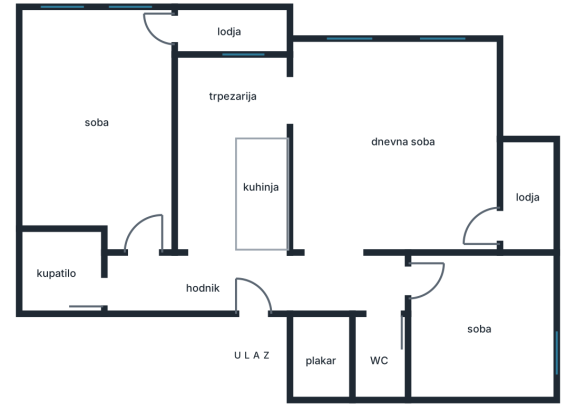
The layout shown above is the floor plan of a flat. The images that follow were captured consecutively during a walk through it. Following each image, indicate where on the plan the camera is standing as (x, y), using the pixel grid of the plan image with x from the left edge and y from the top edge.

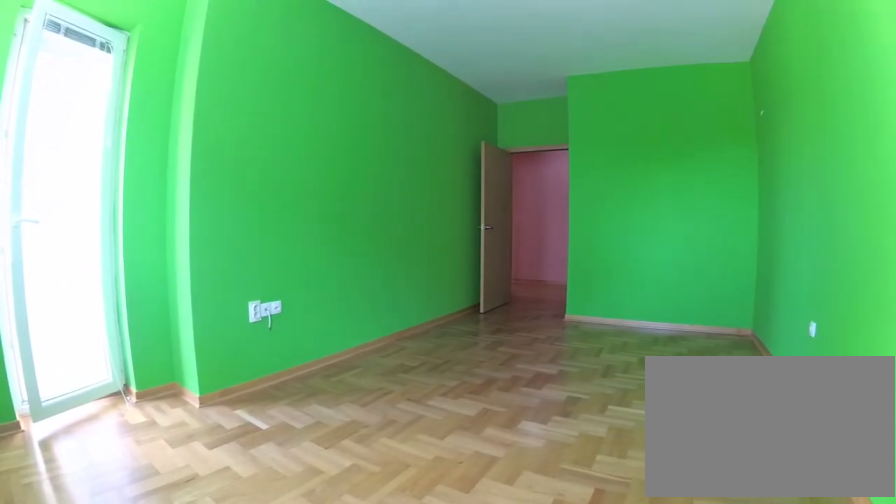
(46, 24)
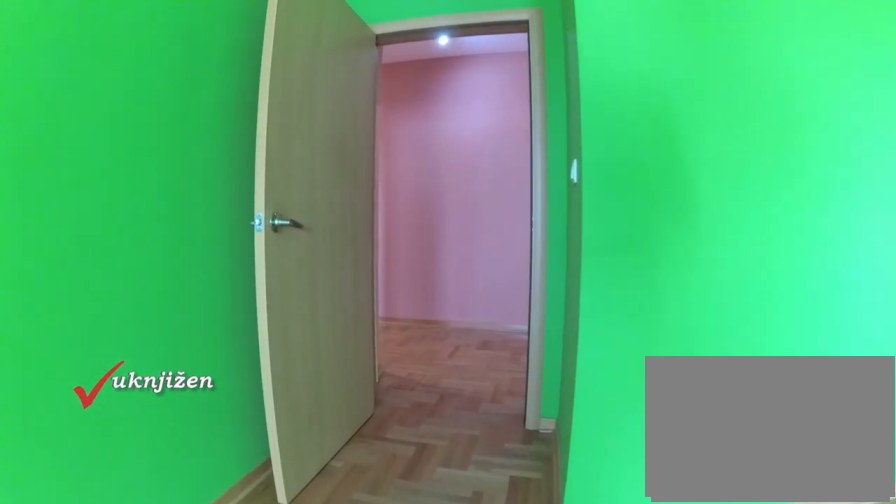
(124, 173)
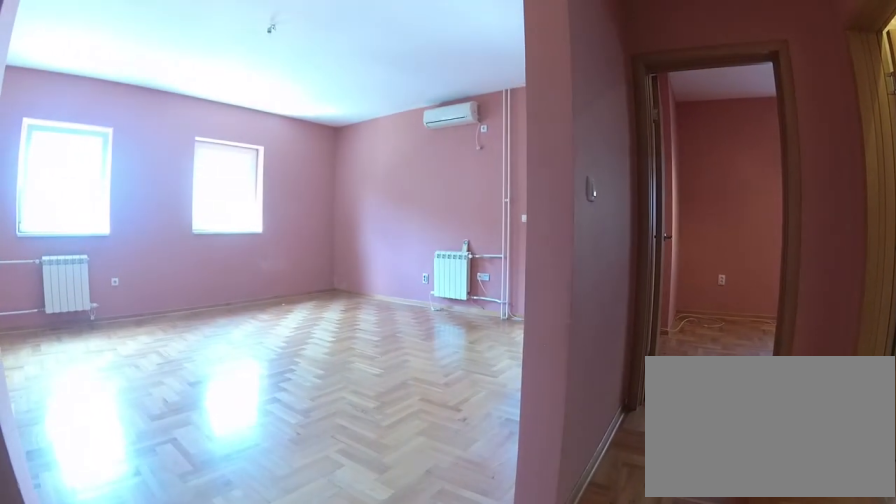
(298, 280)
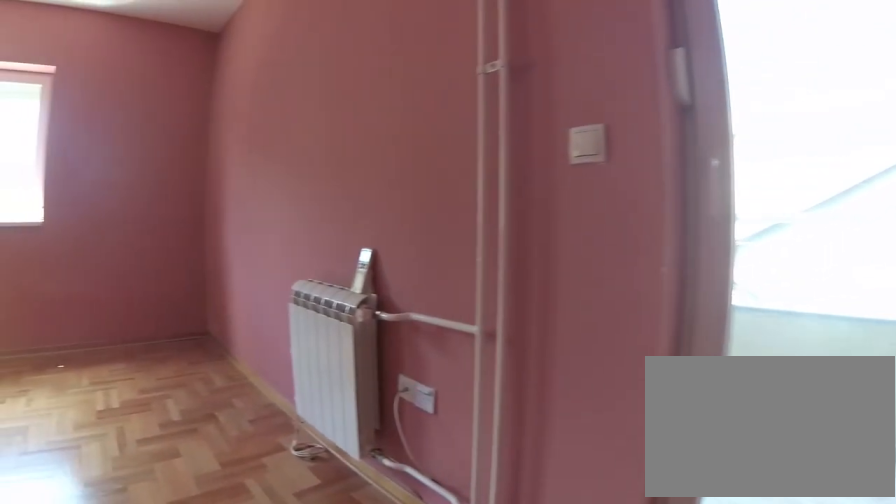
(469, 229)
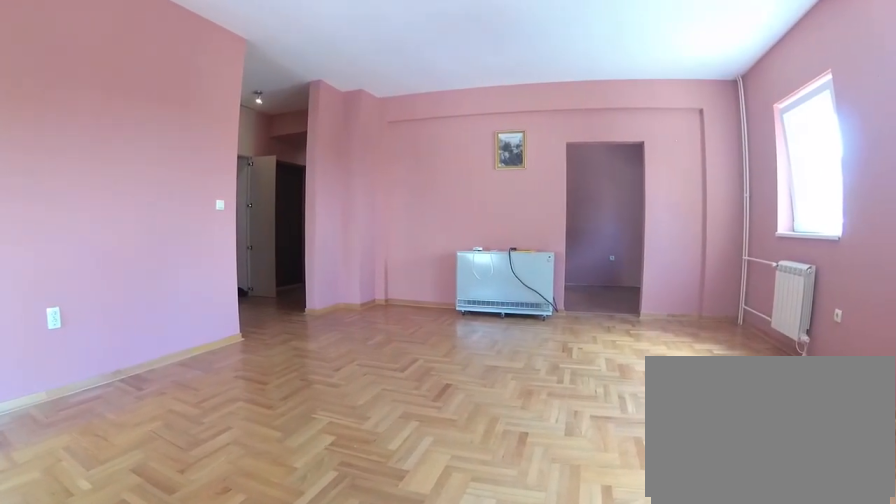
(471, 110)
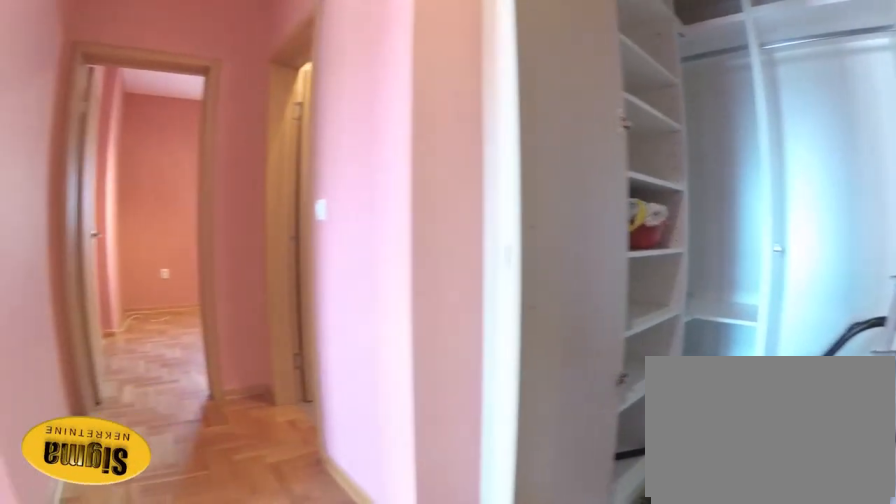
(301, 291)
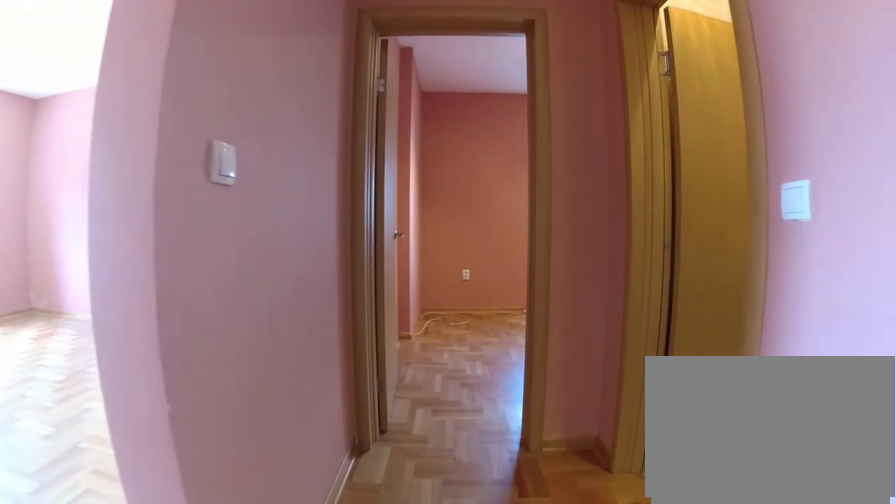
(326, 286)
